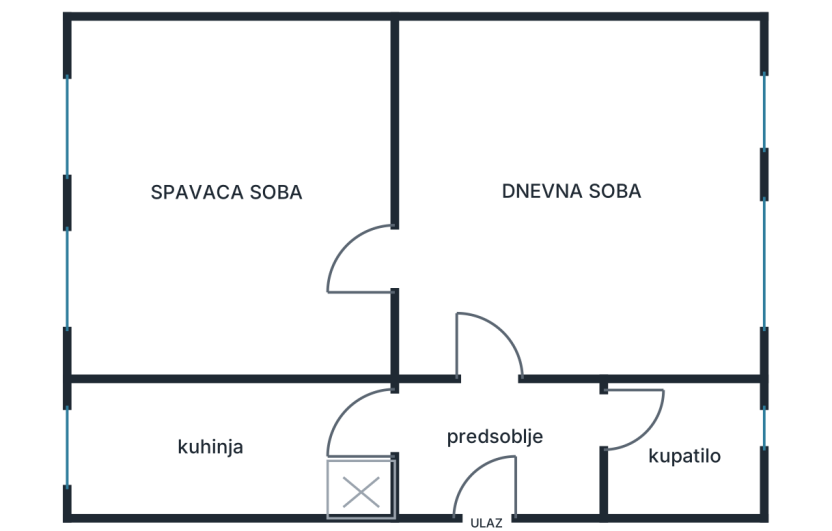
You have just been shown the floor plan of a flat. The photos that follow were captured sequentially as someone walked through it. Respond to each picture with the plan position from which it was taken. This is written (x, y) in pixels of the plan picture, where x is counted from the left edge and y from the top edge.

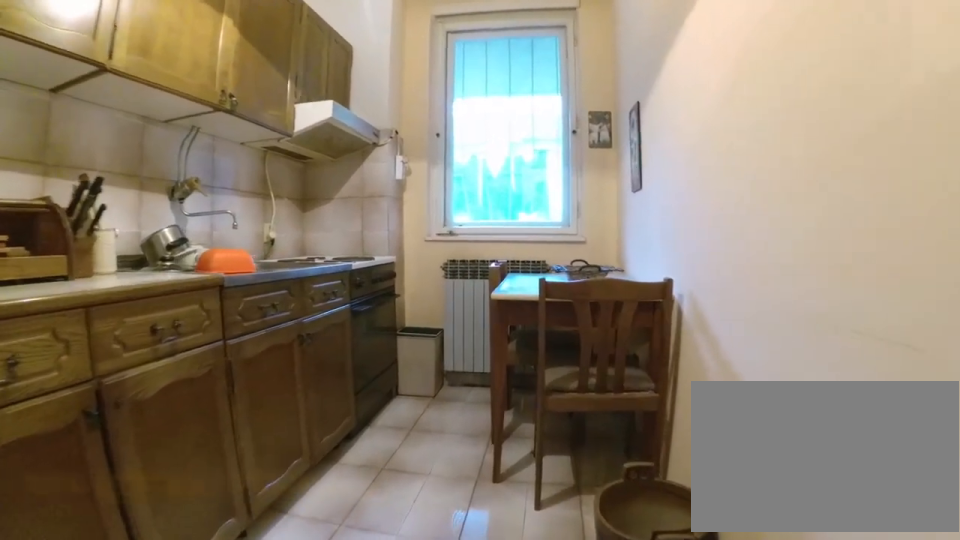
(347, 408)
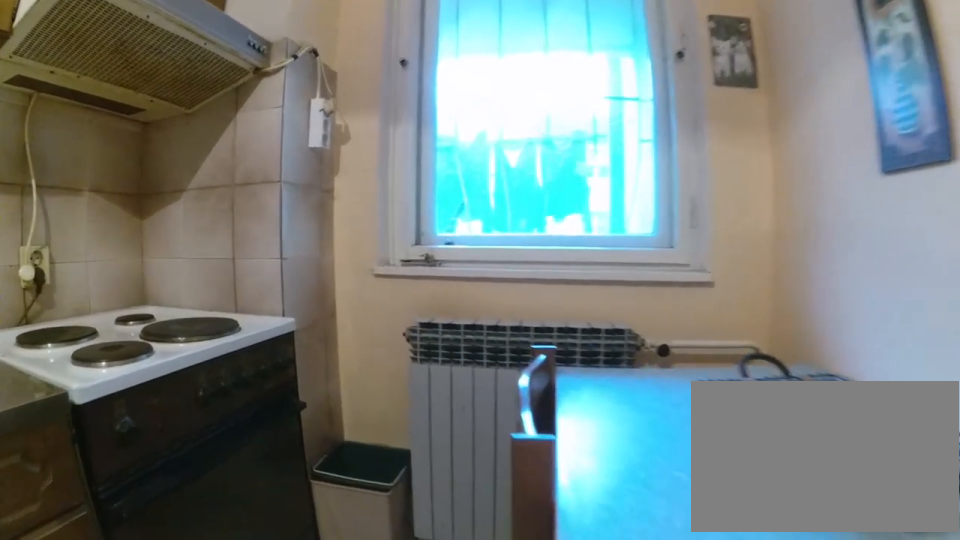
(191, 406)
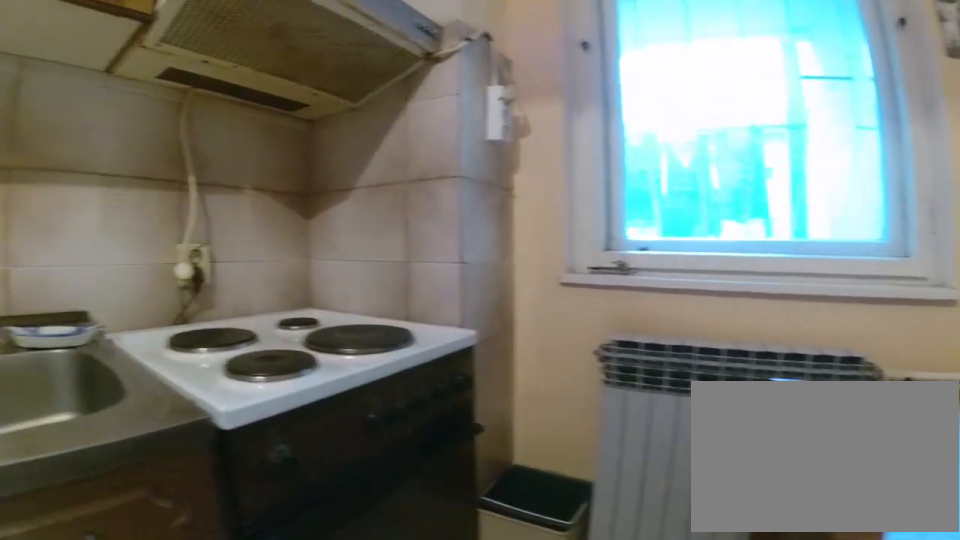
(188, 399)
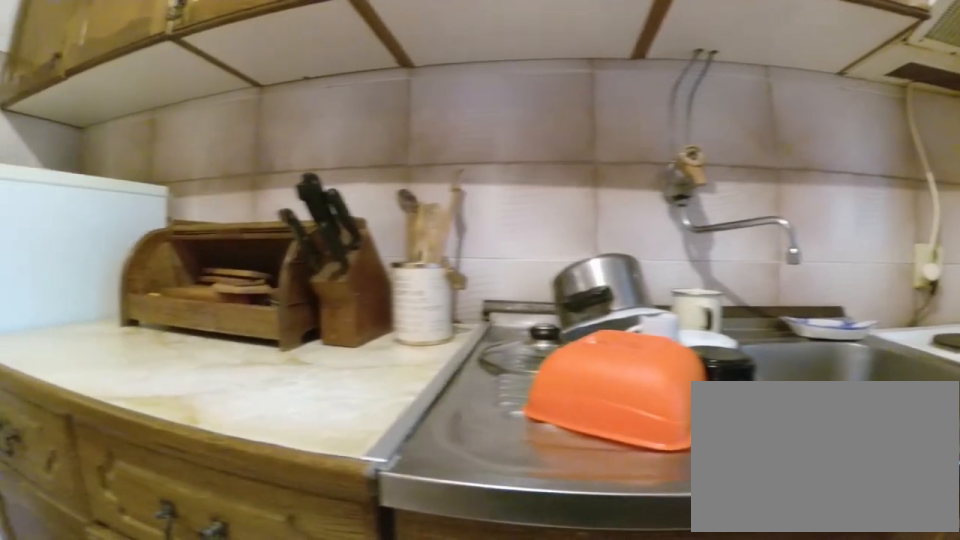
(163, 387)
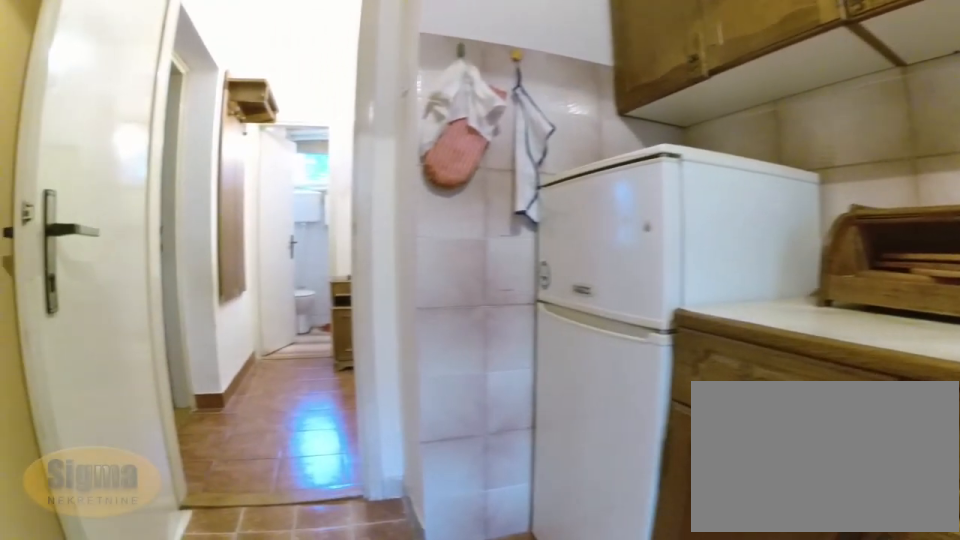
(146, 409)
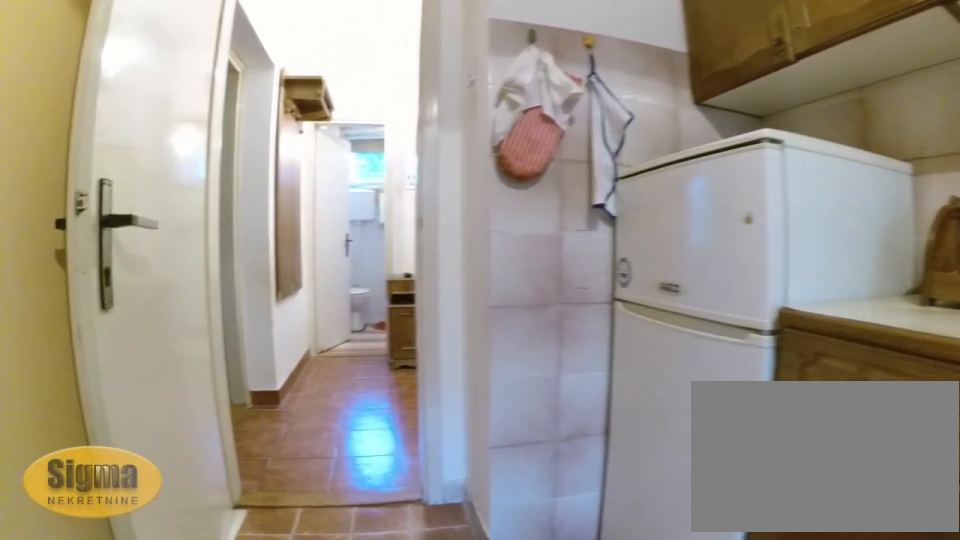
(154, 412)
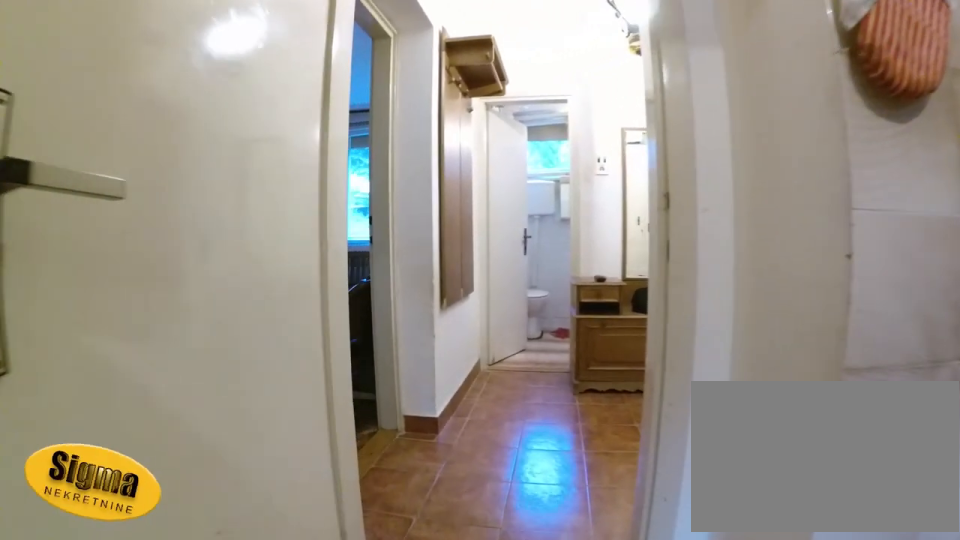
(282, 411)
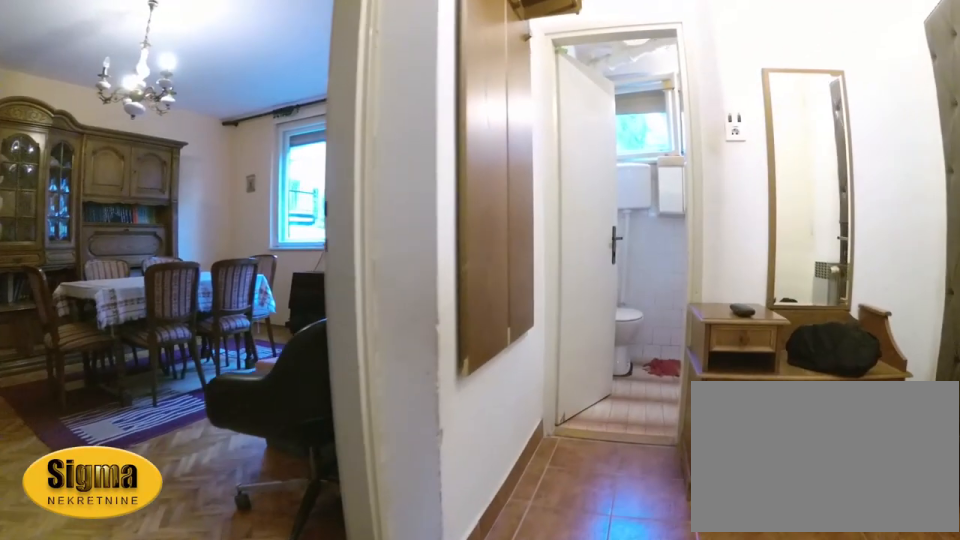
(410, 411)
